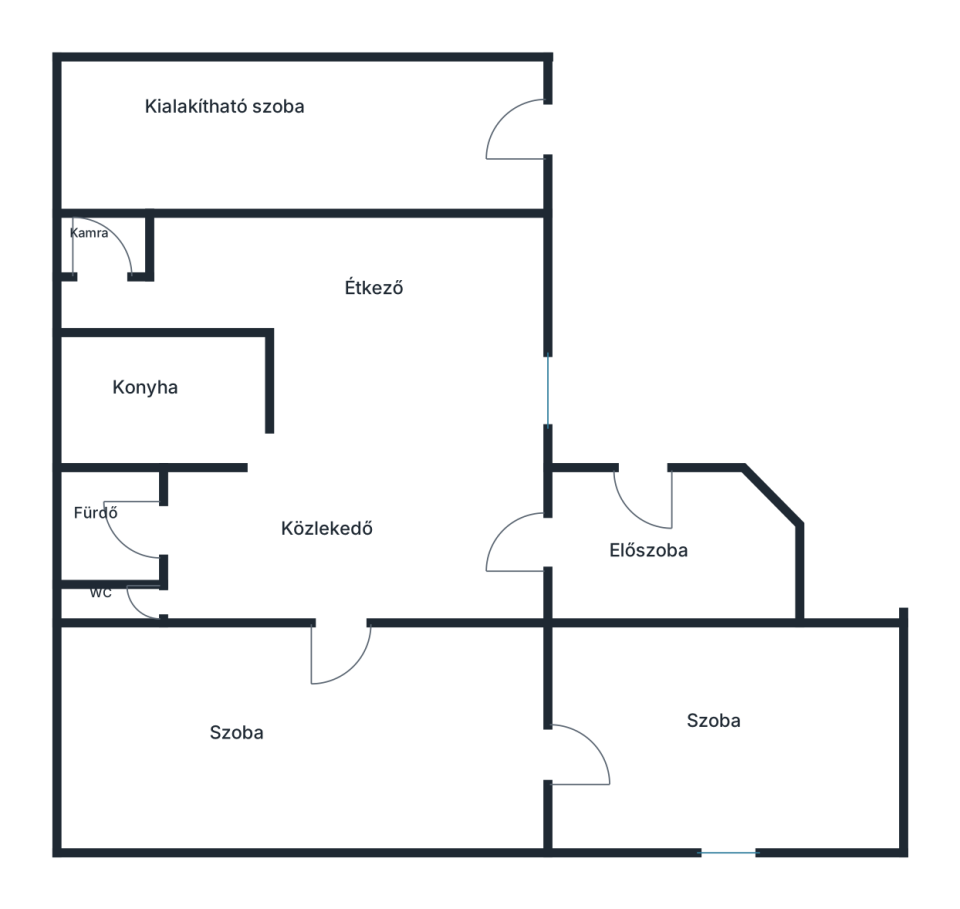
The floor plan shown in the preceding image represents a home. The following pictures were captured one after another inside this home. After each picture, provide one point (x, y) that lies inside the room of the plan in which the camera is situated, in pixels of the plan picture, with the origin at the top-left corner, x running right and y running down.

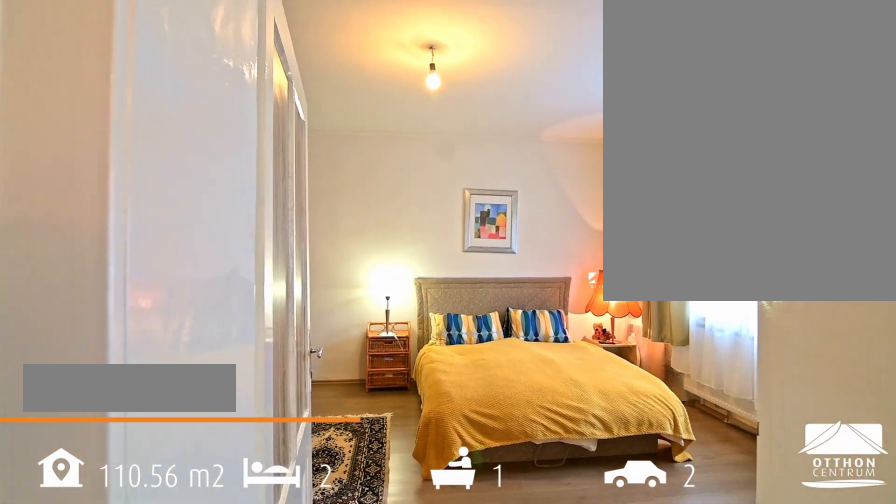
(721, 790)
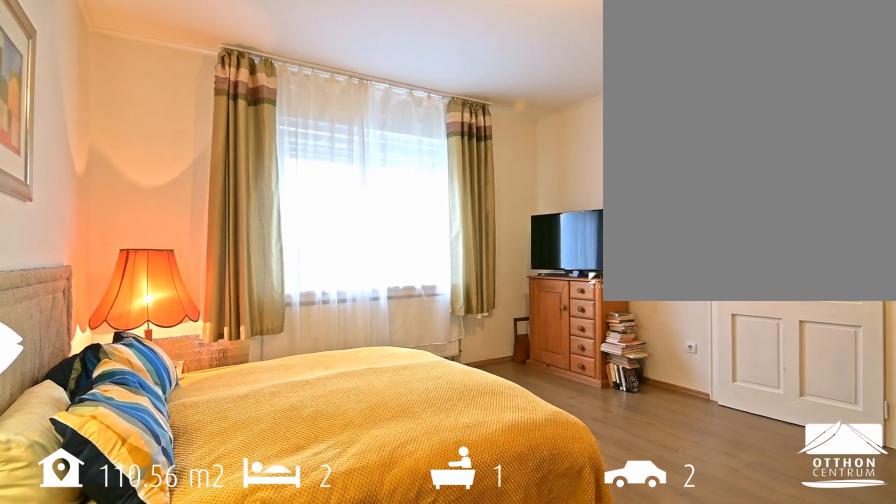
(722, 789)
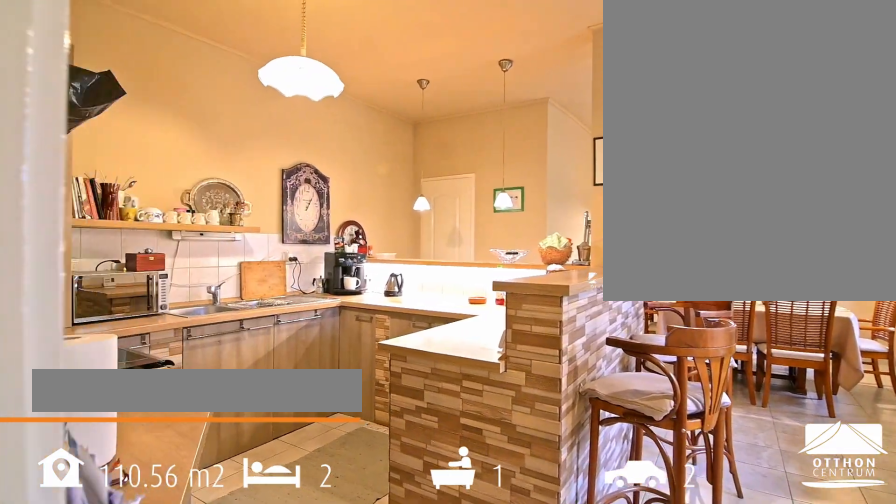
(352, 323)
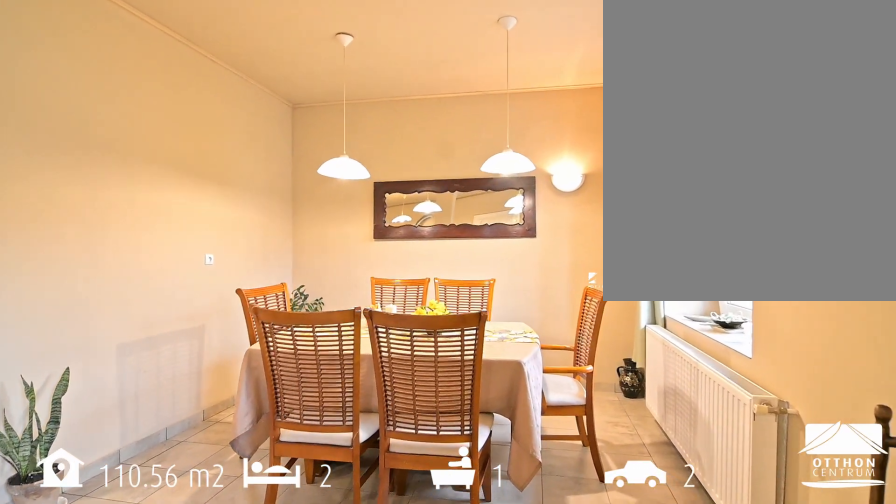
(386, 347)
